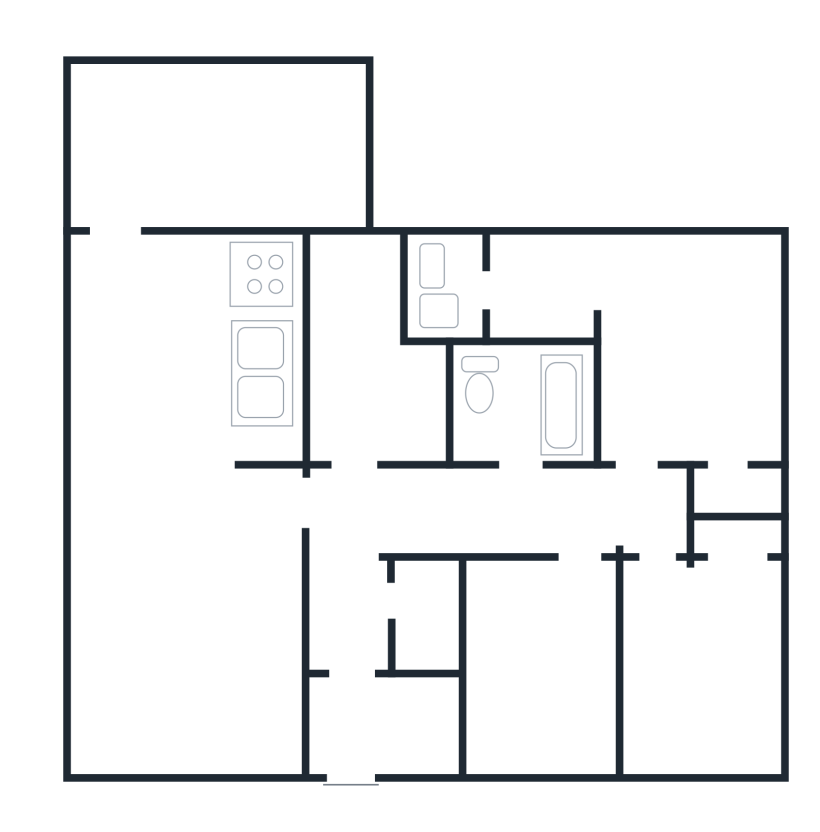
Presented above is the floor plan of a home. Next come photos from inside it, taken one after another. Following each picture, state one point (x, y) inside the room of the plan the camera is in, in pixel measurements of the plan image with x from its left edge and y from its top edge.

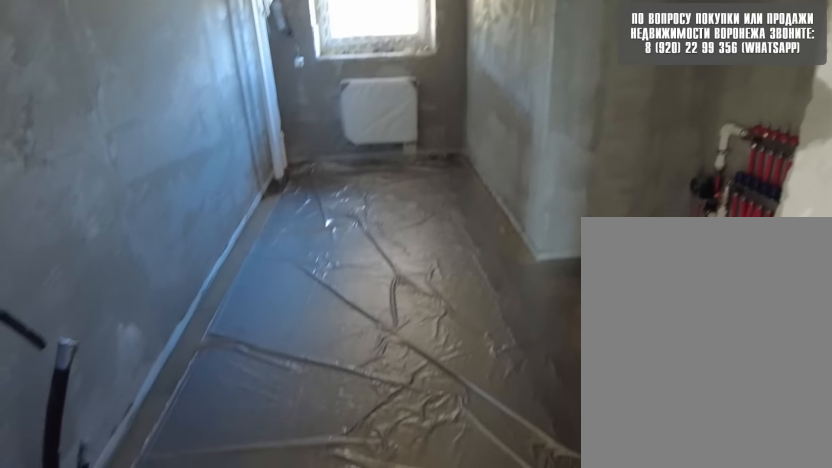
(380, 433)
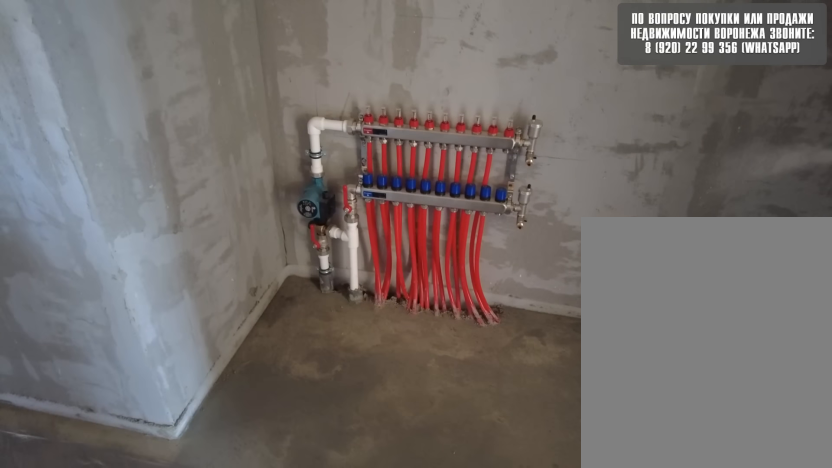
(383, 410)
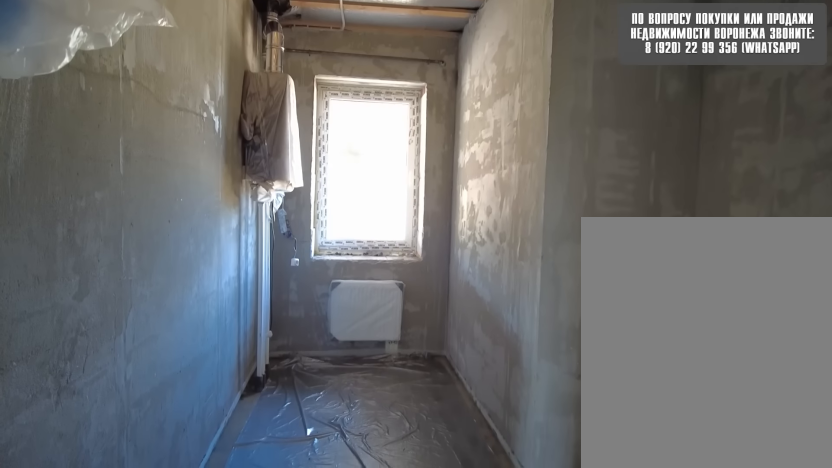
(384, 413)
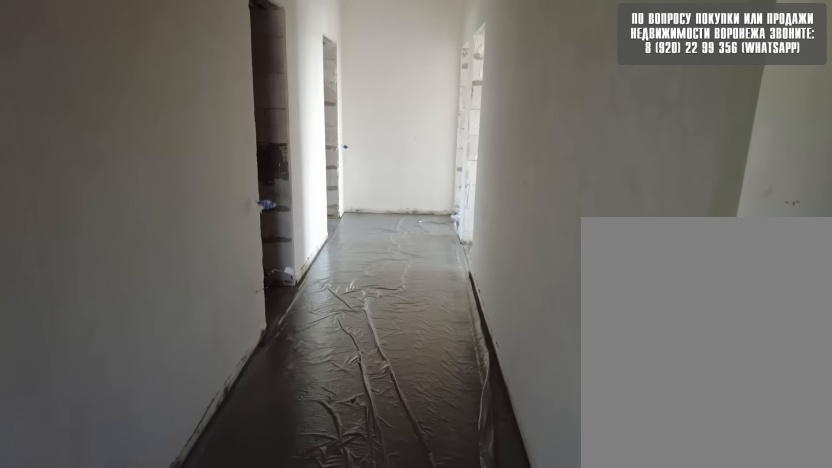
(366, 538)
